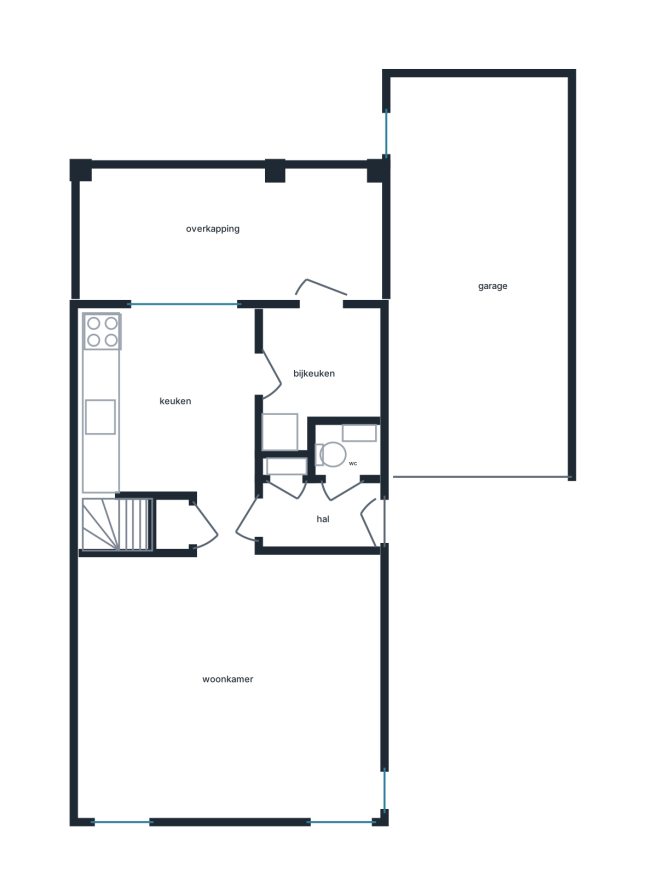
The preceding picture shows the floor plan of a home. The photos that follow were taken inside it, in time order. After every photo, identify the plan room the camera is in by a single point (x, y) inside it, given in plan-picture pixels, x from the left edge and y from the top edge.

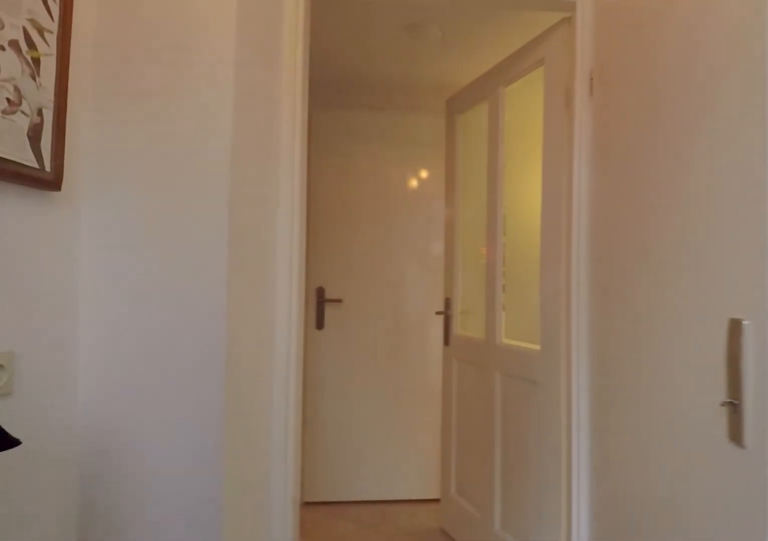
(318, 516)
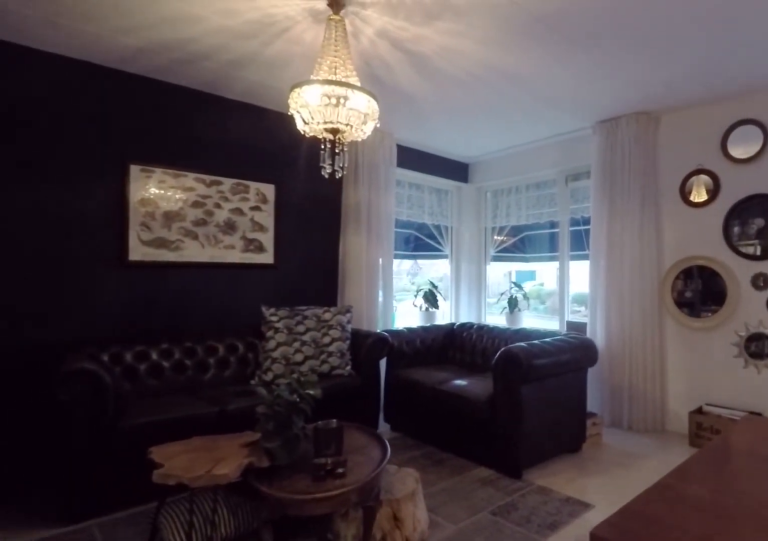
(228, 678)
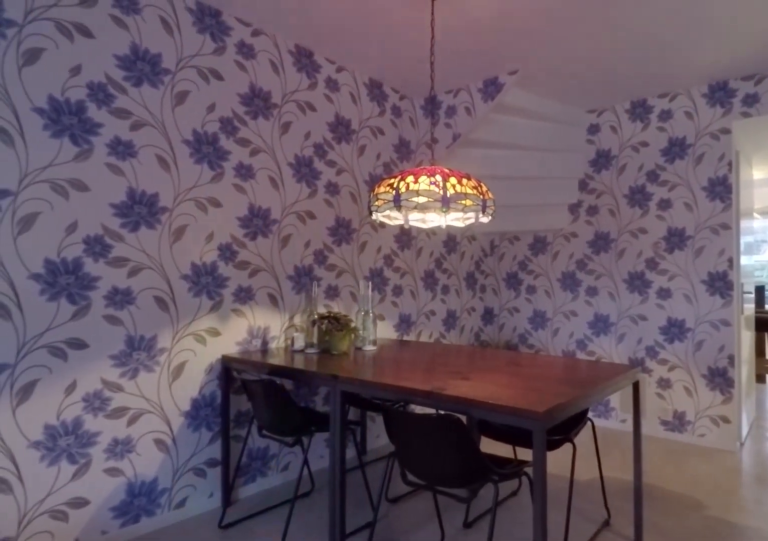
(228, 678)
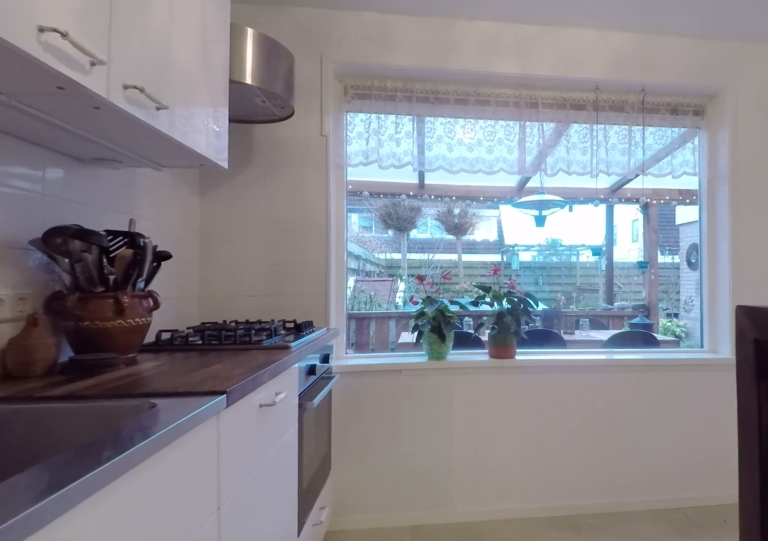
(169, 402)
